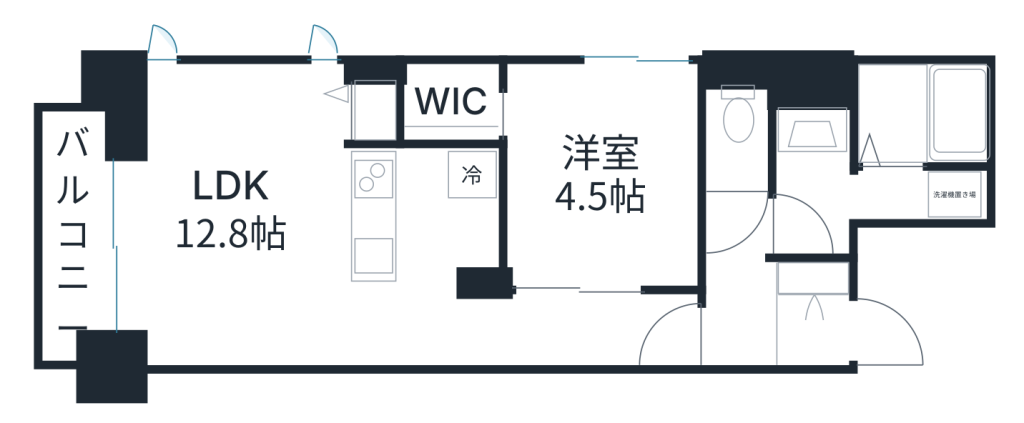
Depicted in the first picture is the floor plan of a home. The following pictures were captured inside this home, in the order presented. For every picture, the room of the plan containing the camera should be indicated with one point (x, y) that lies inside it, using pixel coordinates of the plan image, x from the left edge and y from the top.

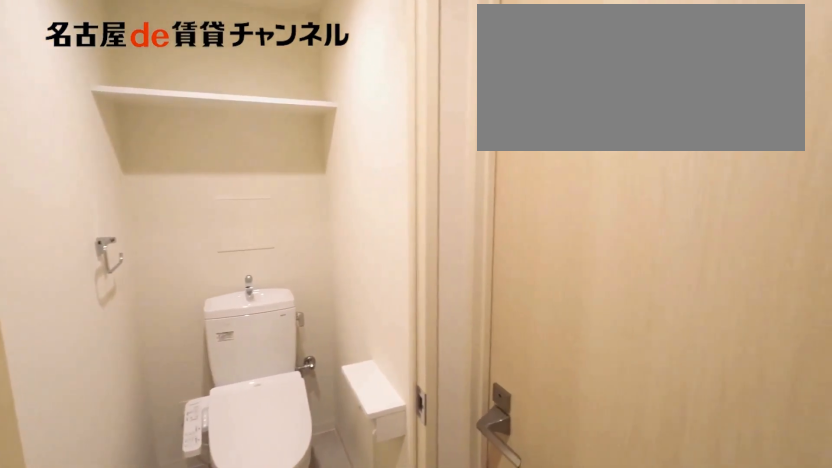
(739, 125)
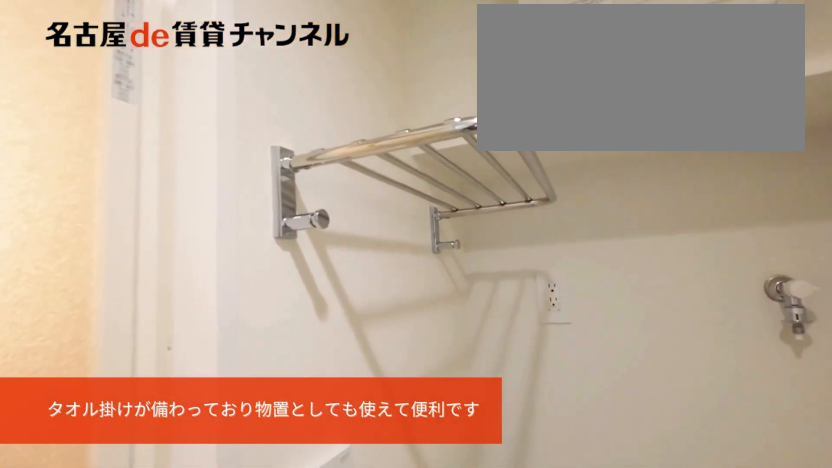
(873, 196)
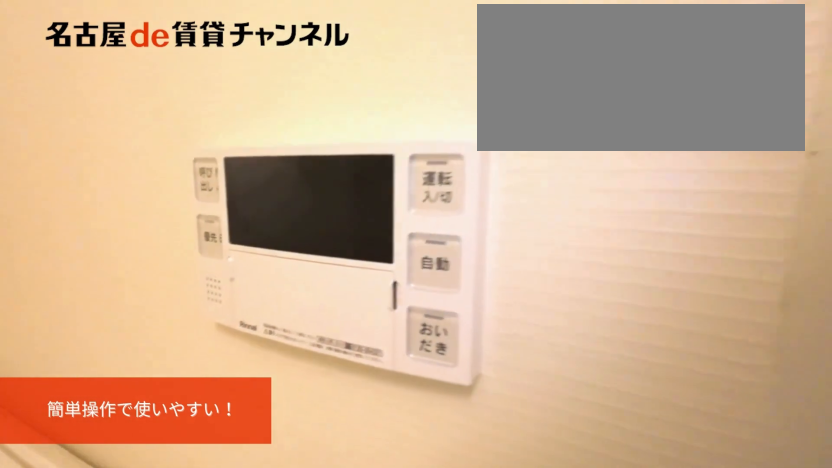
(871, 150)
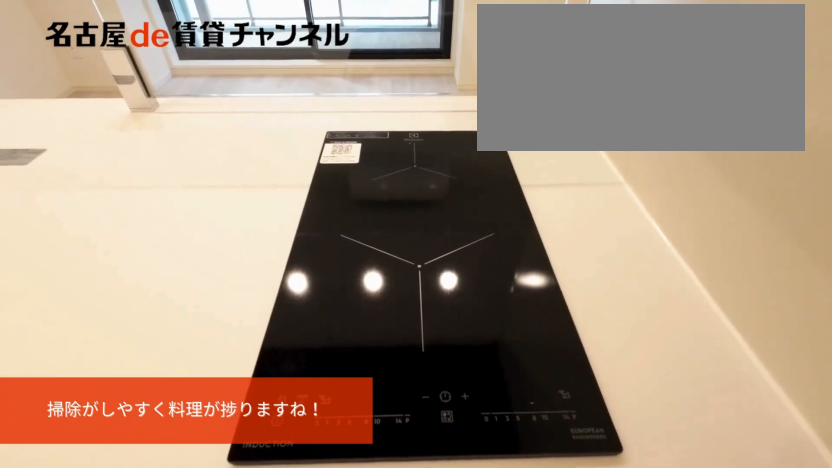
(427, 219)
